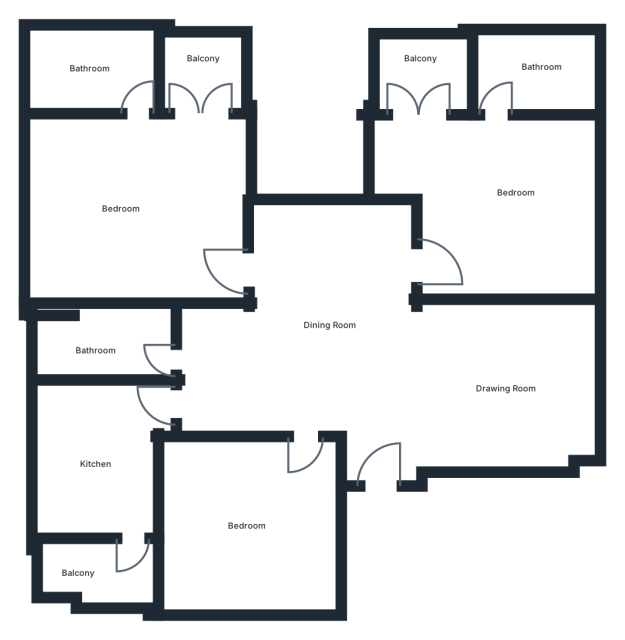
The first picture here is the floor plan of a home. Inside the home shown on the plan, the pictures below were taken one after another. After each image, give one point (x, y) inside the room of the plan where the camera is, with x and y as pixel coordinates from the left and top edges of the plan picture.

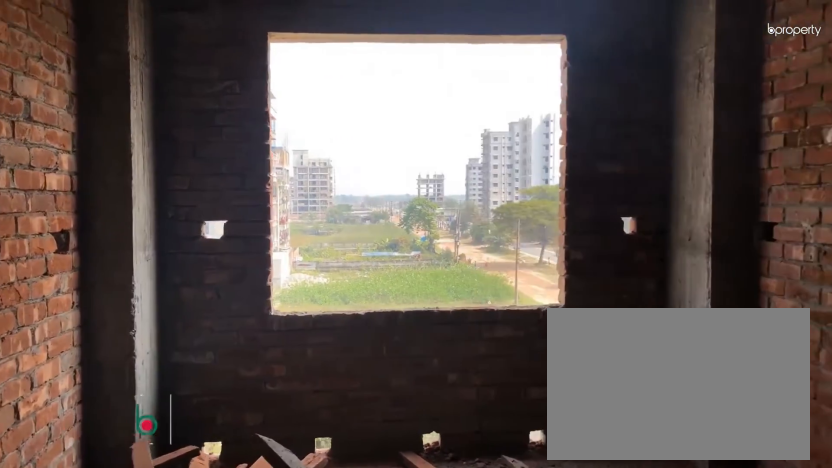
(506, 382)
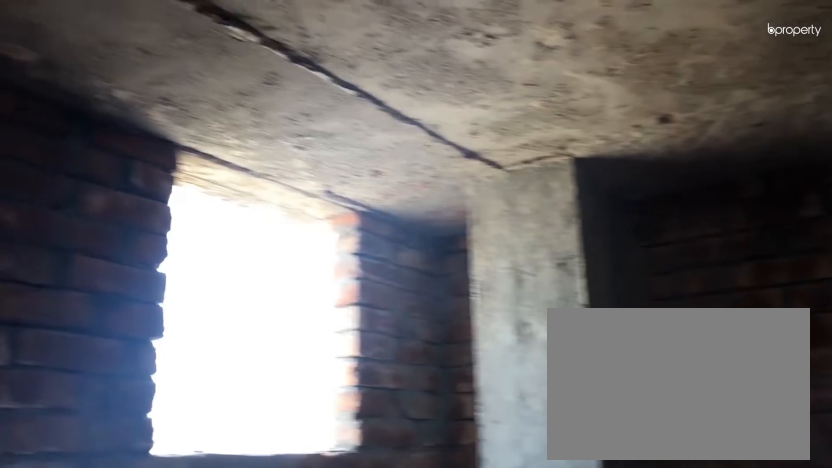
(532, 76)
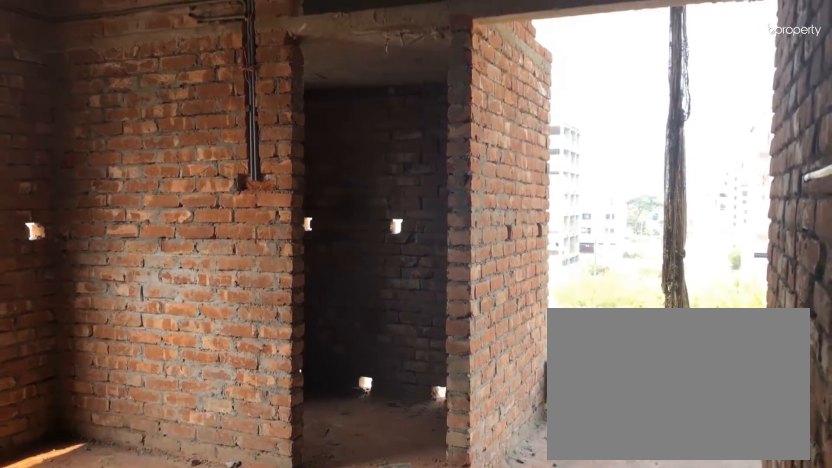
(134, 202)
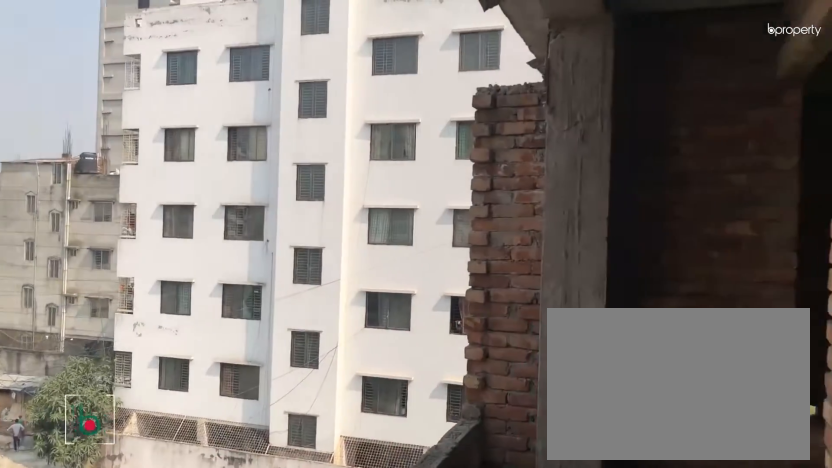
(200, 68)
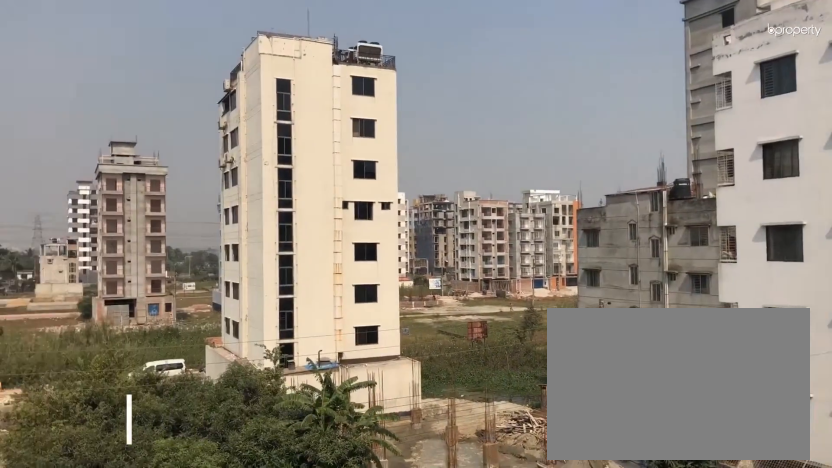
(200, 68)
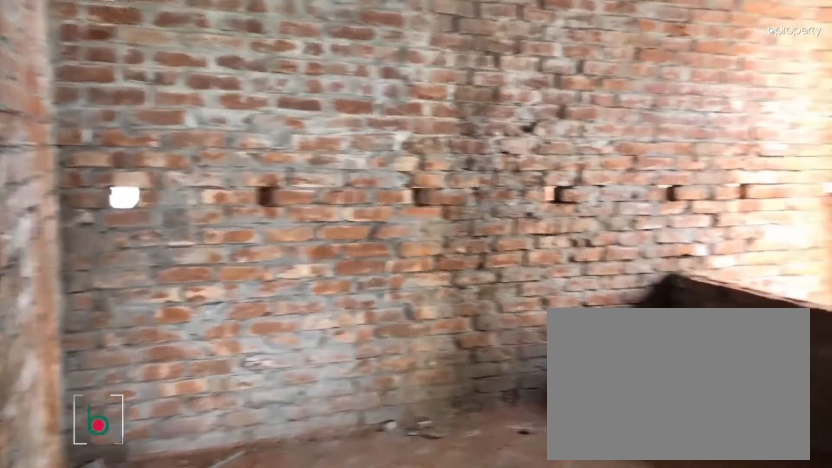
(245, 522)
